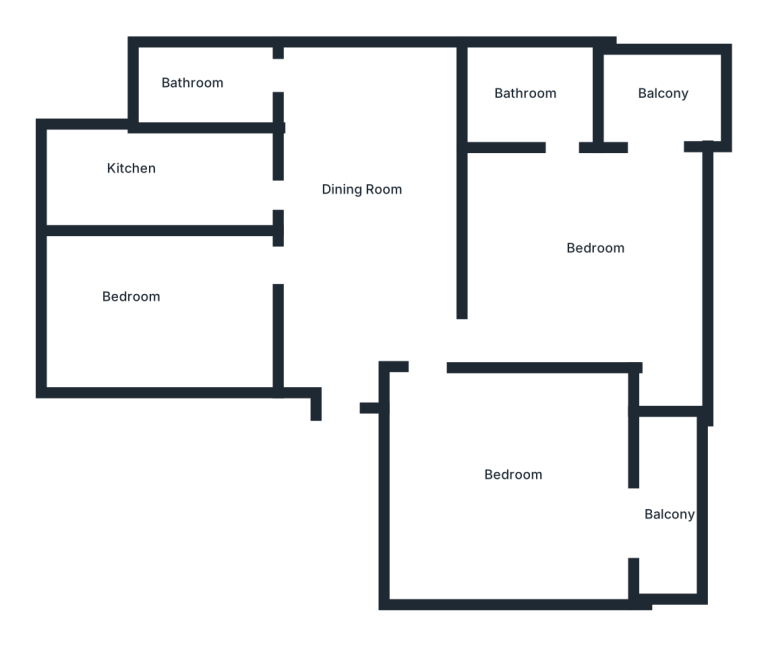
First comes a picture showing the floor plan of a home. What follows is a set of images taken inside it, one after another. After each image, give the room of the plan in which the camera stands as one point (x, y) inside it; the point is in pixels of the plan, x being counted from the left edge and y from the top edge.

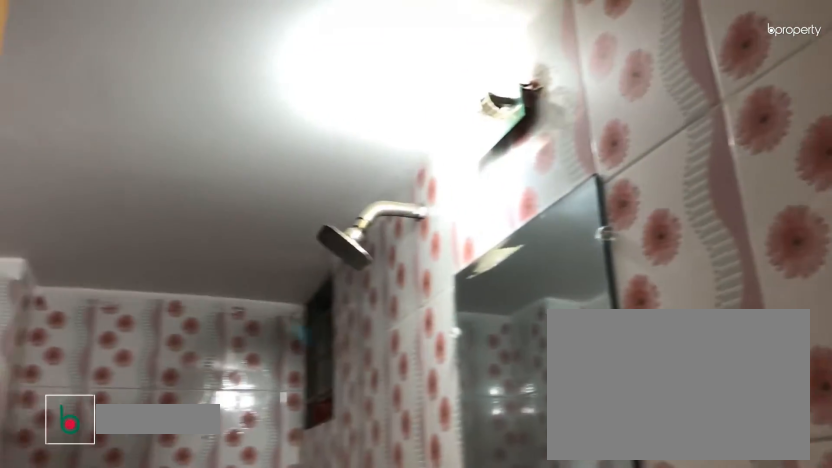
(218, 83)
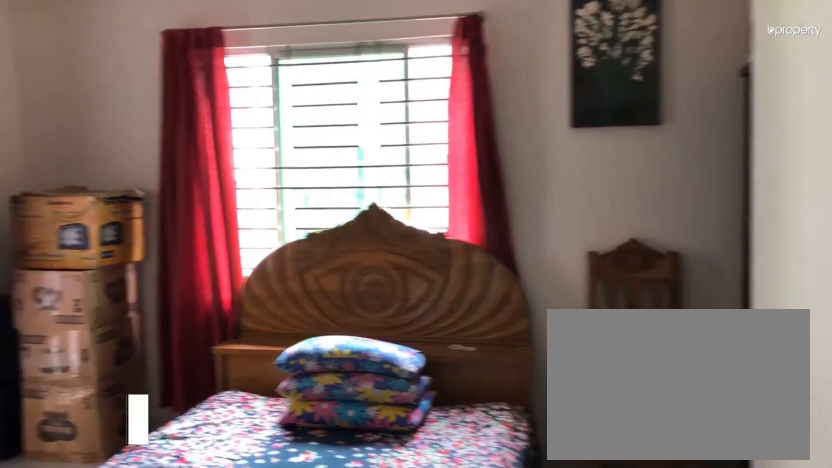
(590, 278)
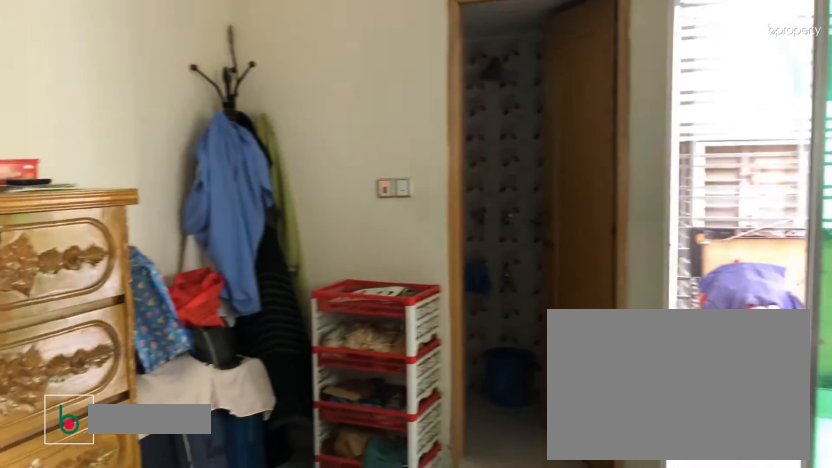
(590, 278)
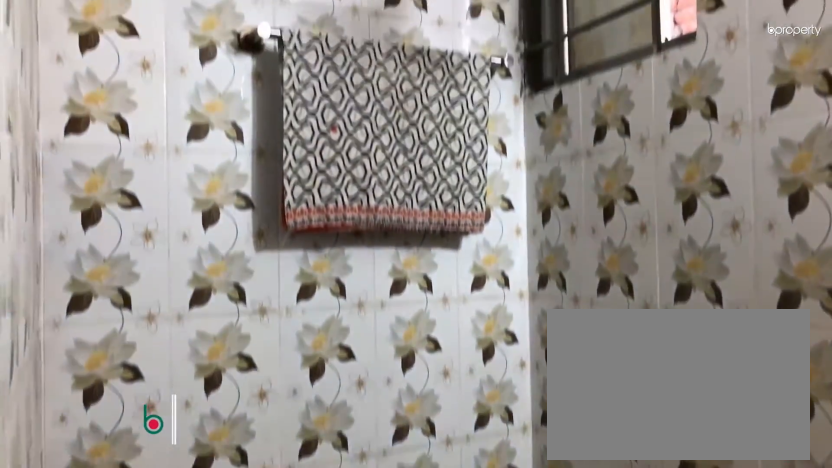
(537, 105)
